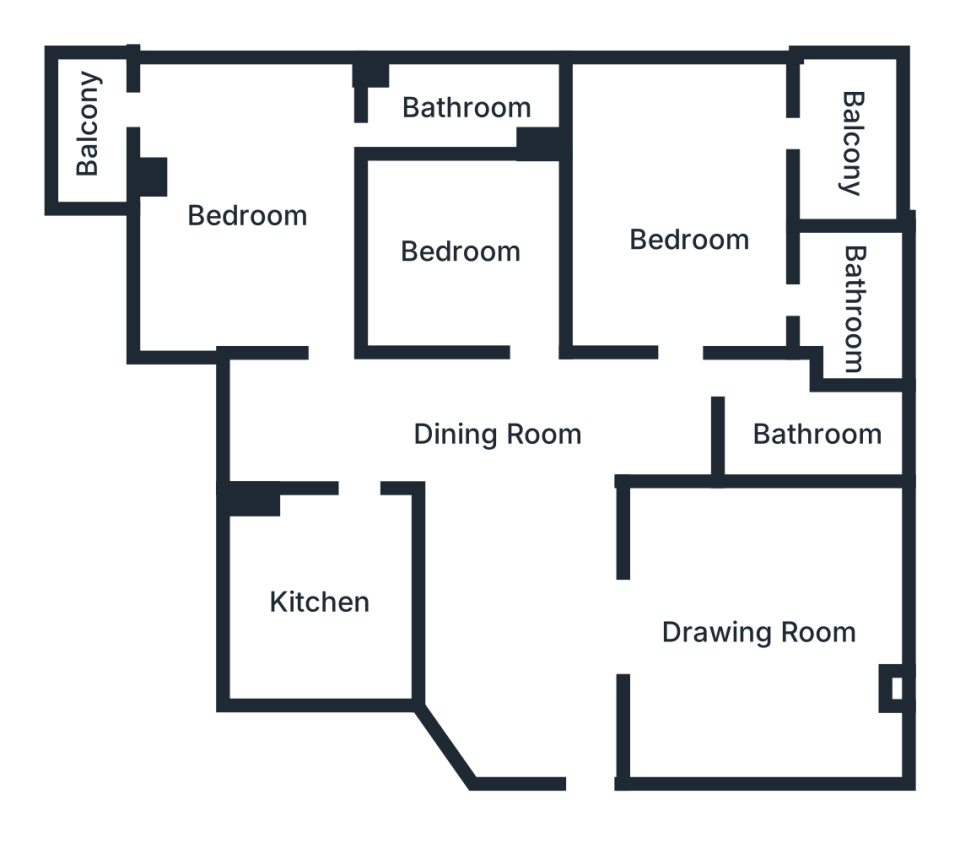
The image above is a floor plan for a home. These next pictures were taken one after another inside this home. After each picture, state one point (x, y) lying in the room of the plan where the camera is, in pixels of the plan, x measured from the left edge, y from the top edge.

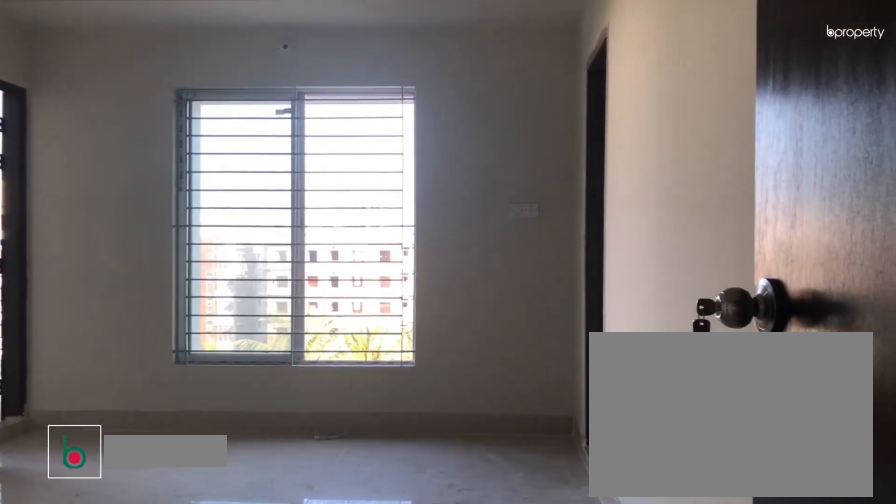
(250, 215)
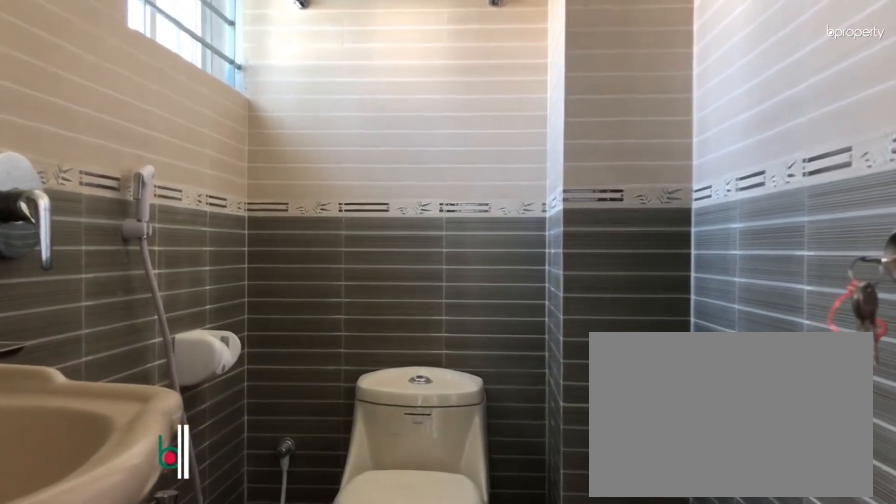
(465, 111)
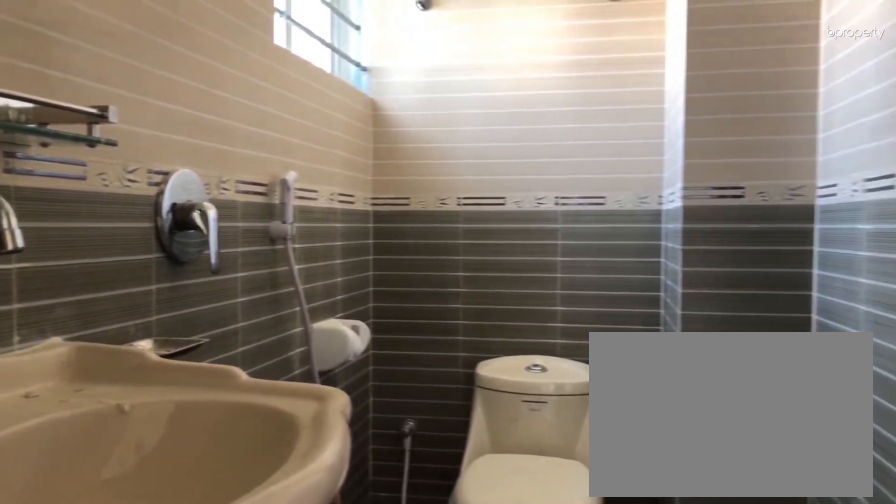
(465, 111)
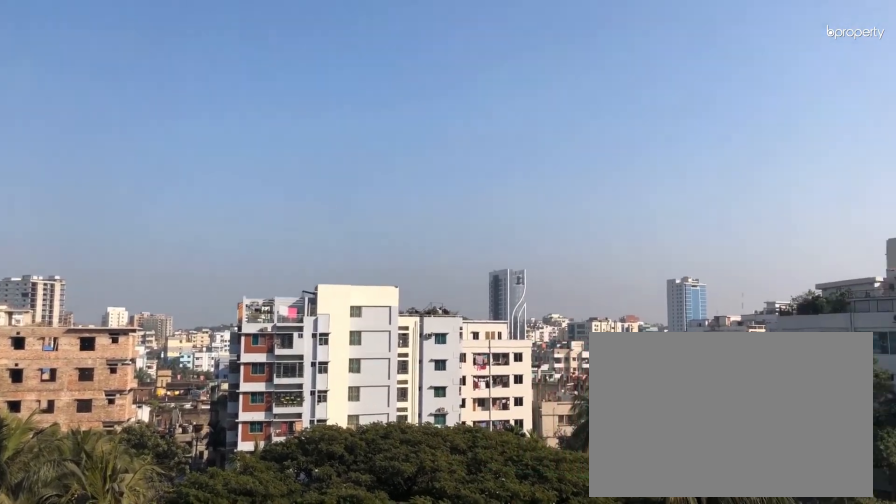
(87, 122)
